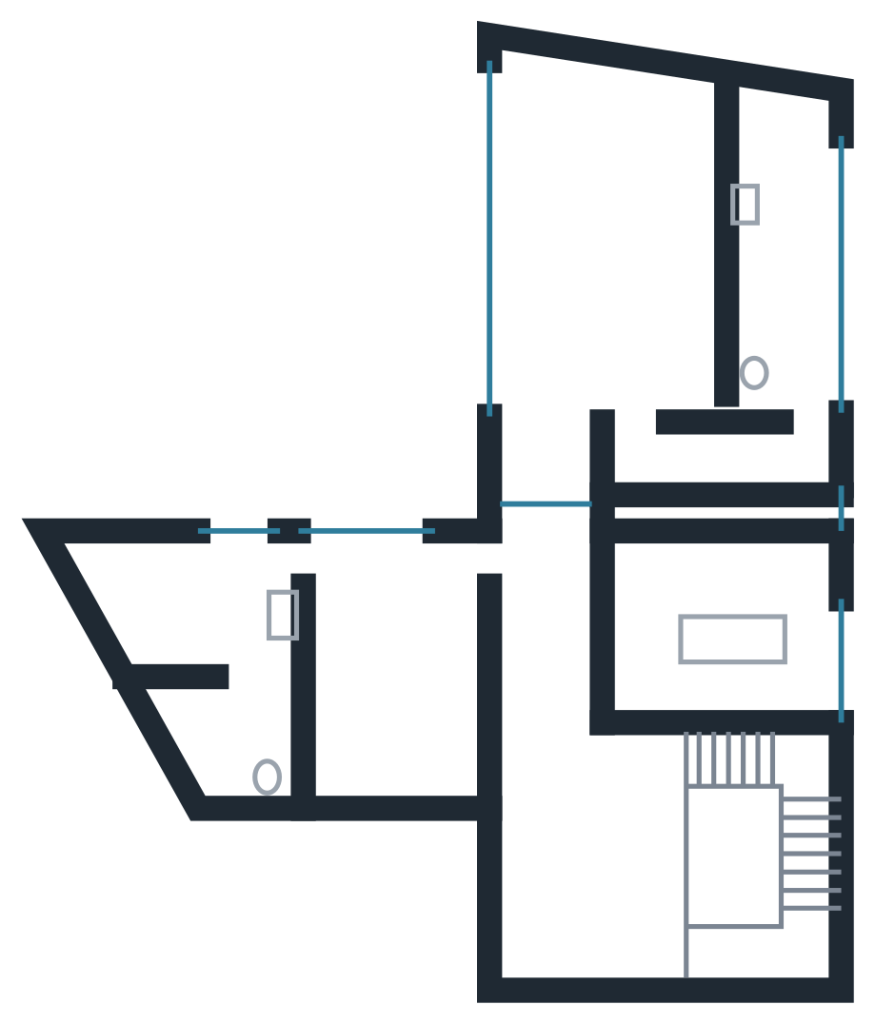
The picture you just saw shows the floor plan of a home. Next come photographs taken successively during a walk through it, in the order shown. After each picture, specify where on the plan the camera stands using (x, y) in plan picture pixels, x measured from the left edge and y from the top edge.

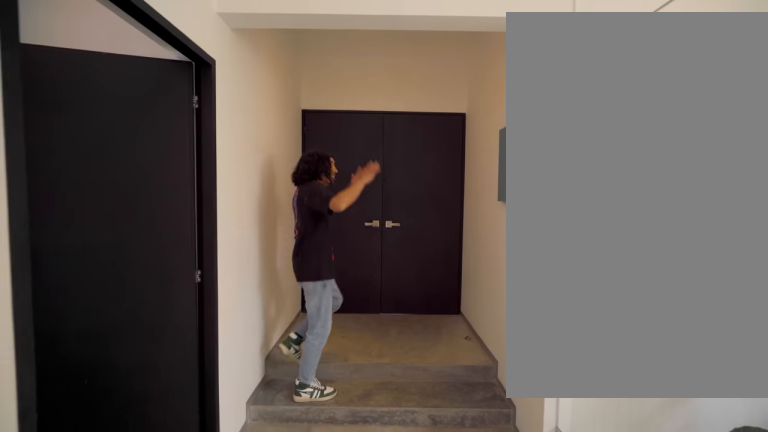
(535, 562)
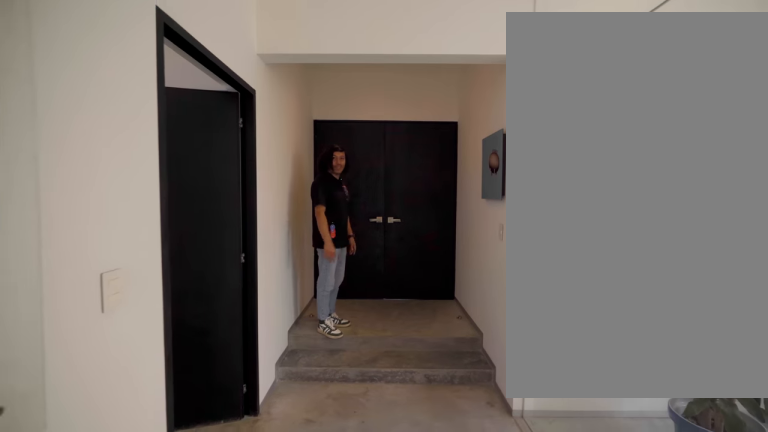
(558, 559)
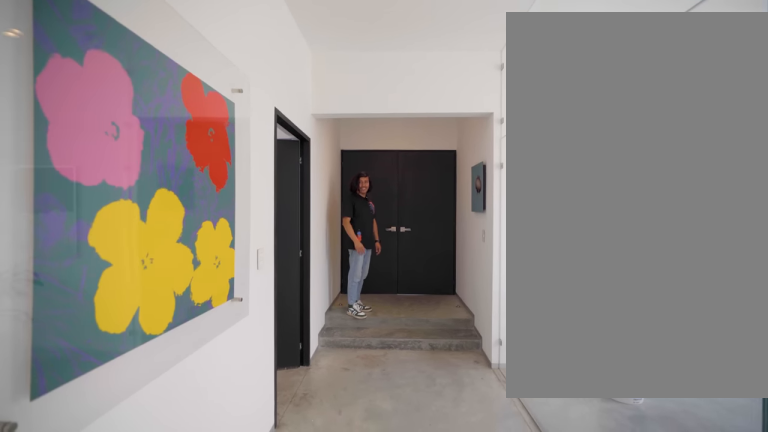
(554, 599)
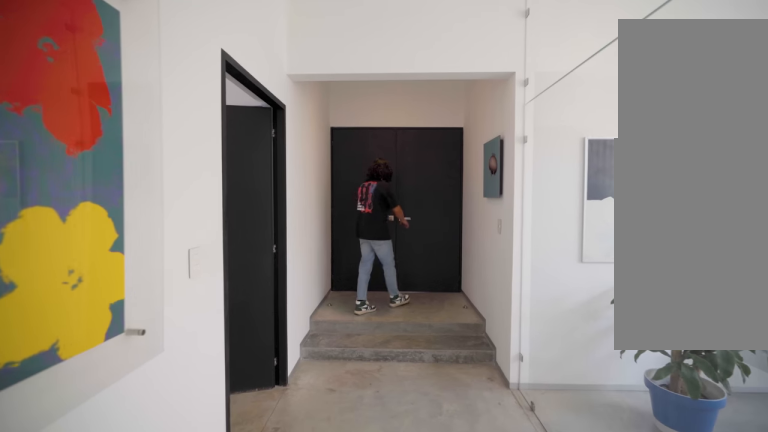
(555, 636)
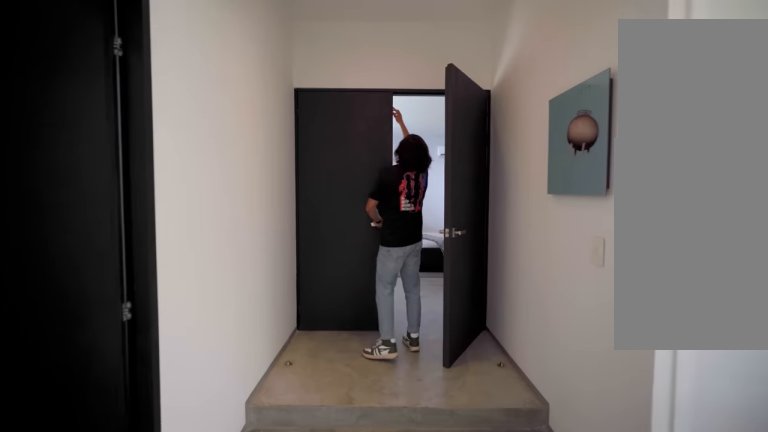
(554, 636)
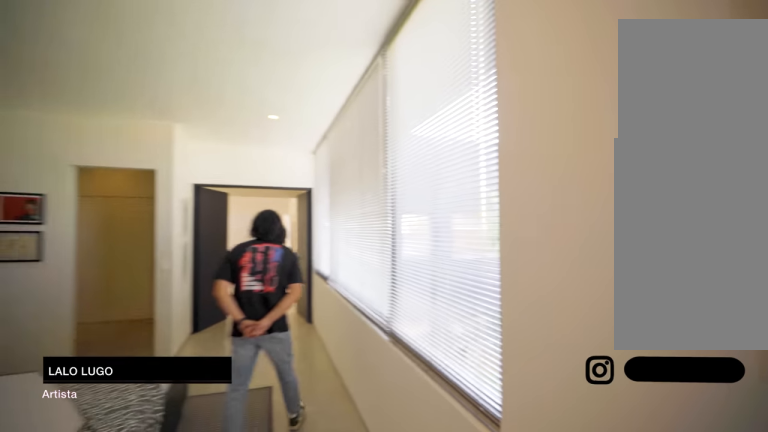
(559, 162)
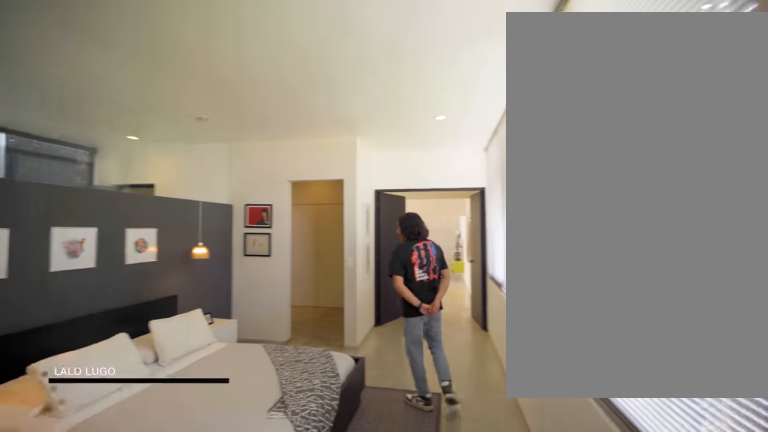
(557, 161)
